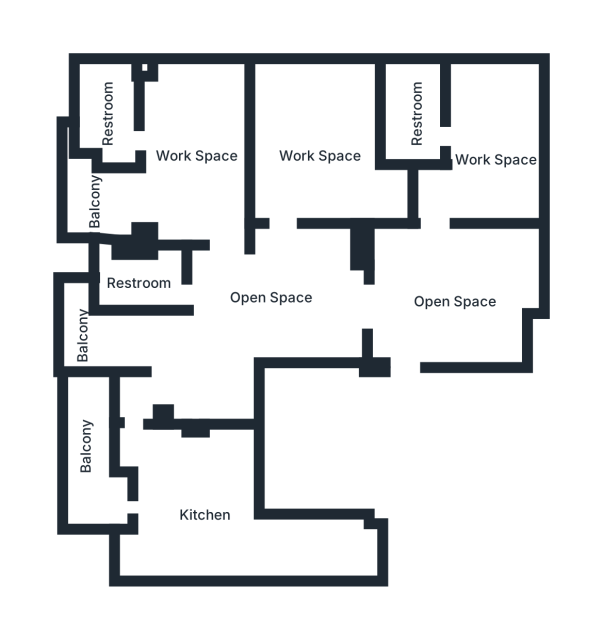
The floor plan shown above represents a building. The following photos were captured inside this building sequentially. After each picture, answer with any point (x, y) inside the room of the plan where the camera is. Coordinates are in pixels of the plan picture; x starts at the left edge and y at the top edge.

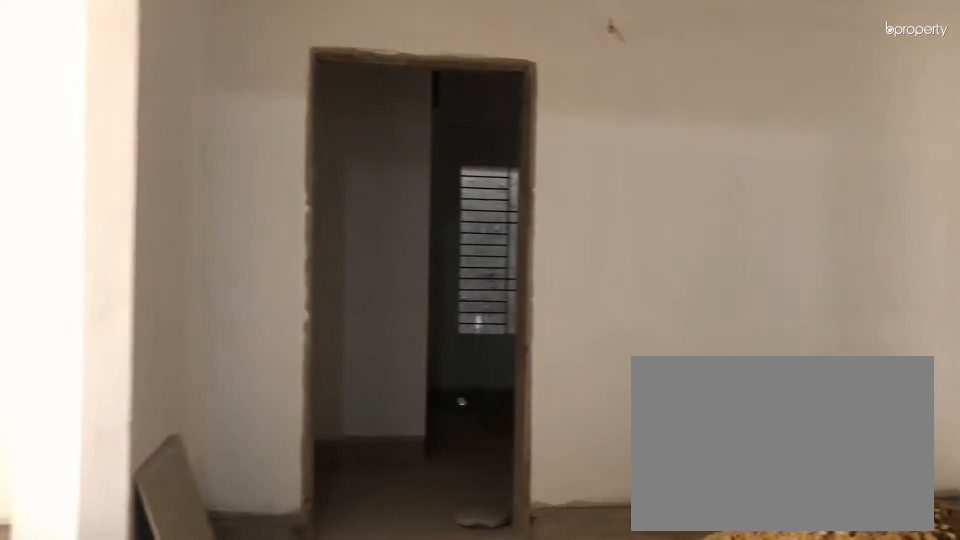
(453, 302)
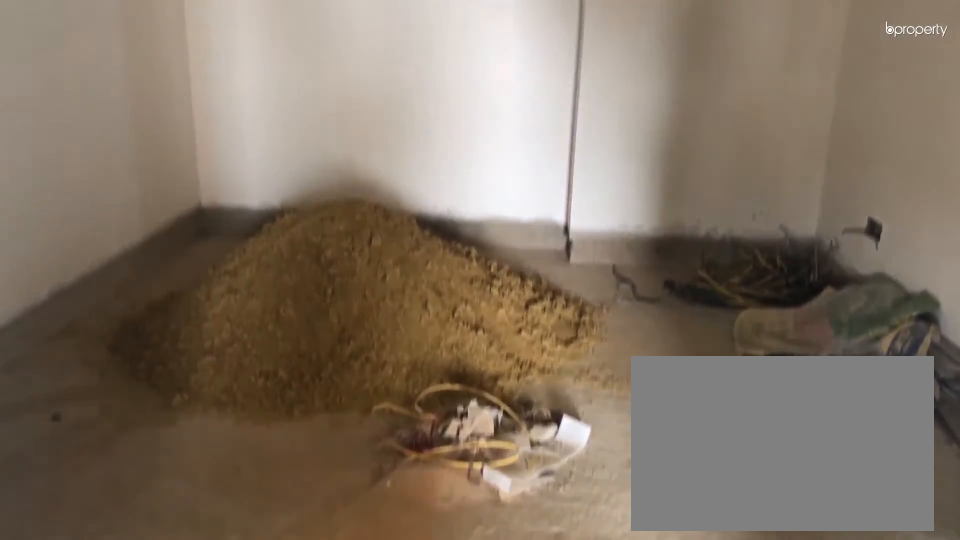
(454, 302)
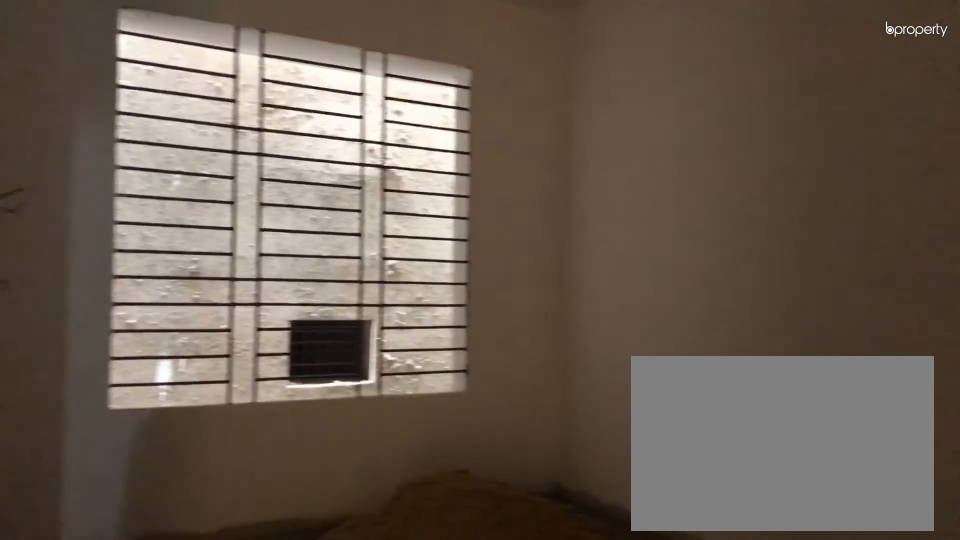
(488, 162)
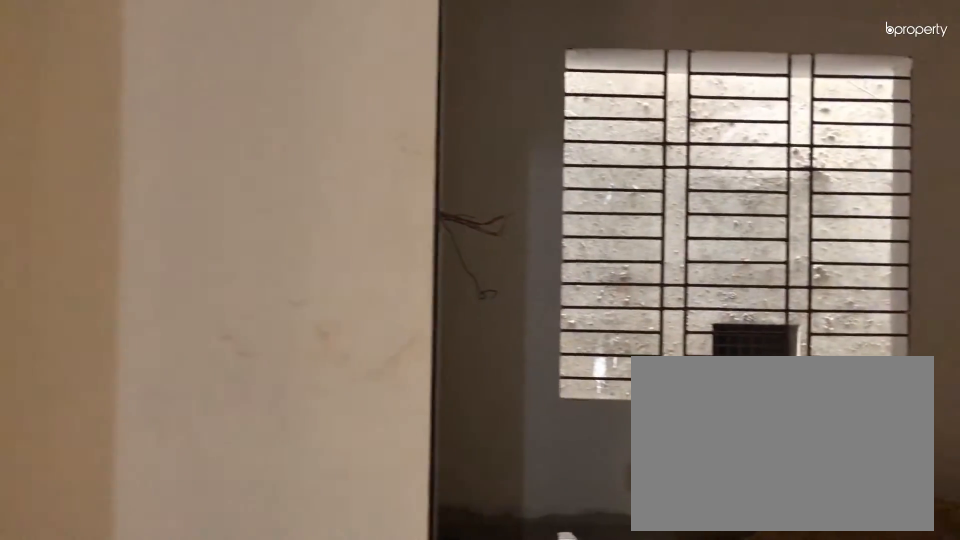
(488, 162)
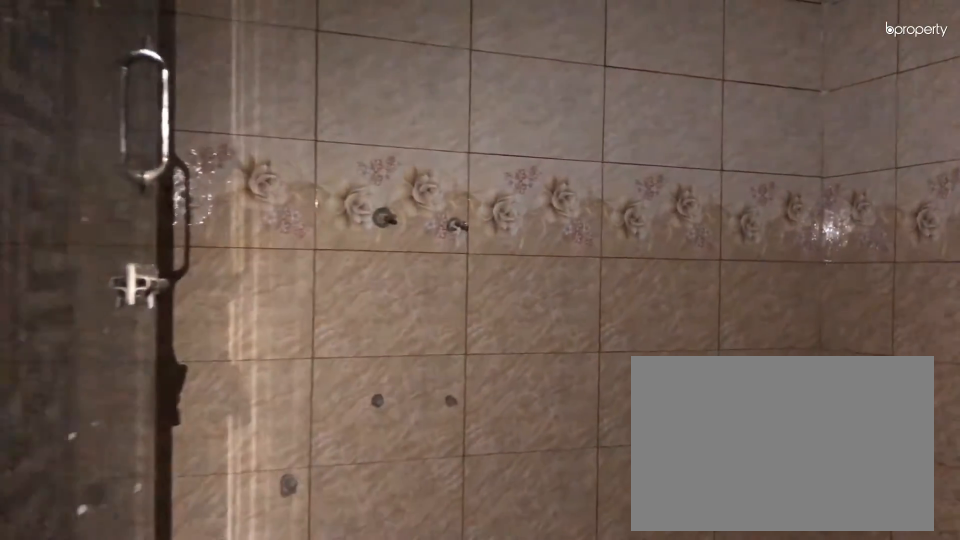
(416, 125)
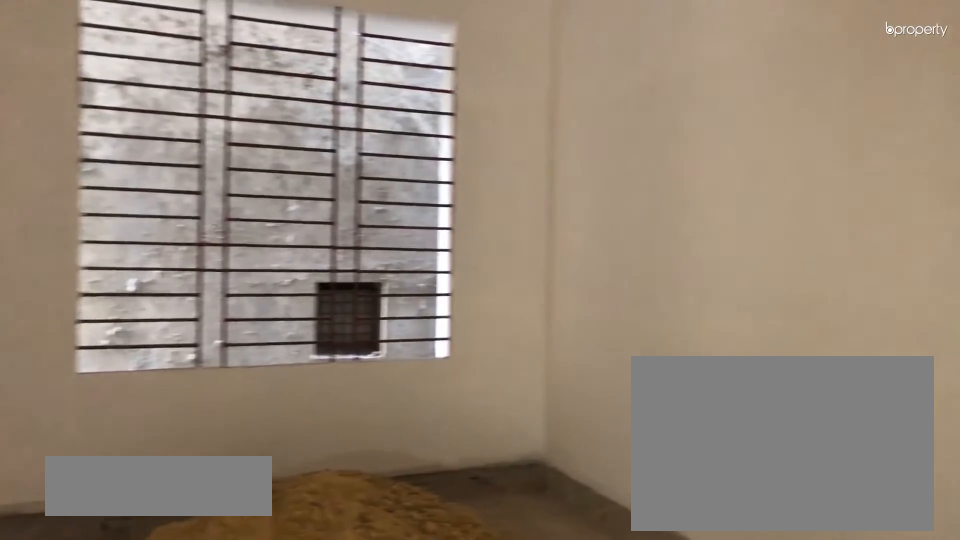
(333, 162)
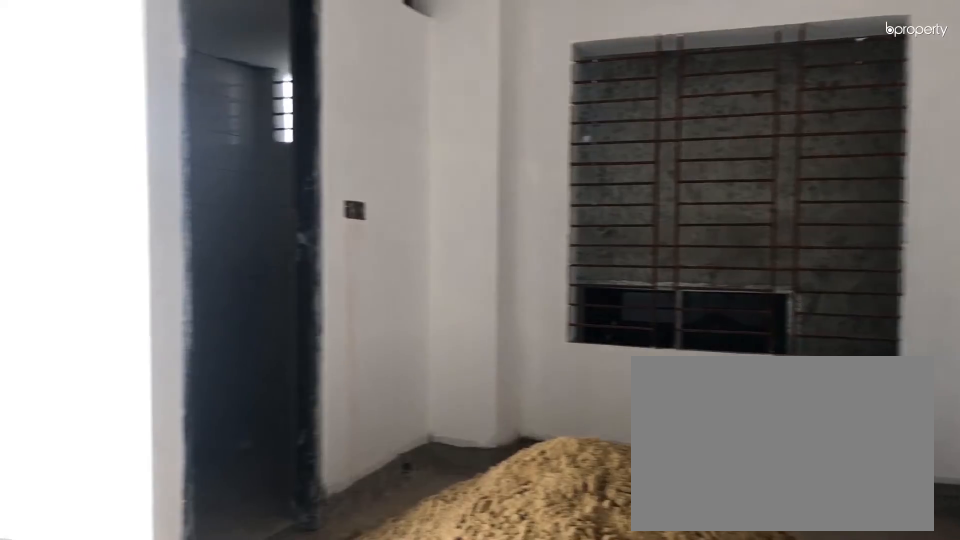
(200, 149)
